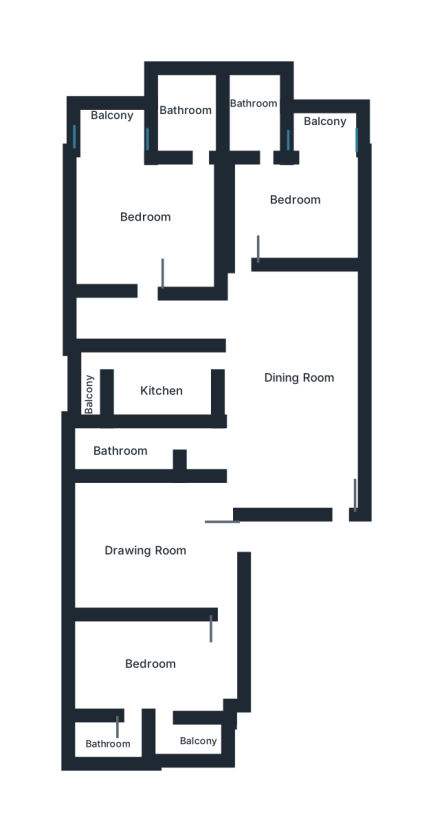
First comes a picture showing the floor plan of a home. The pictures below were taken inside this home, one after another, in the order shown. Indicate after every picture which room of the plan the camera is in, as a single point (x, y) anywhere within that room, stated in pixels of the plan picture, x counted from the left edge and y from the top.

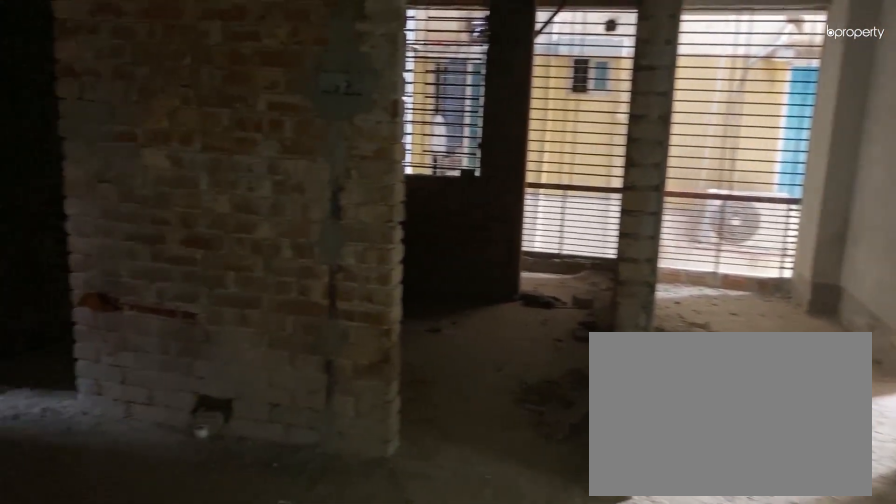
(298, 377)
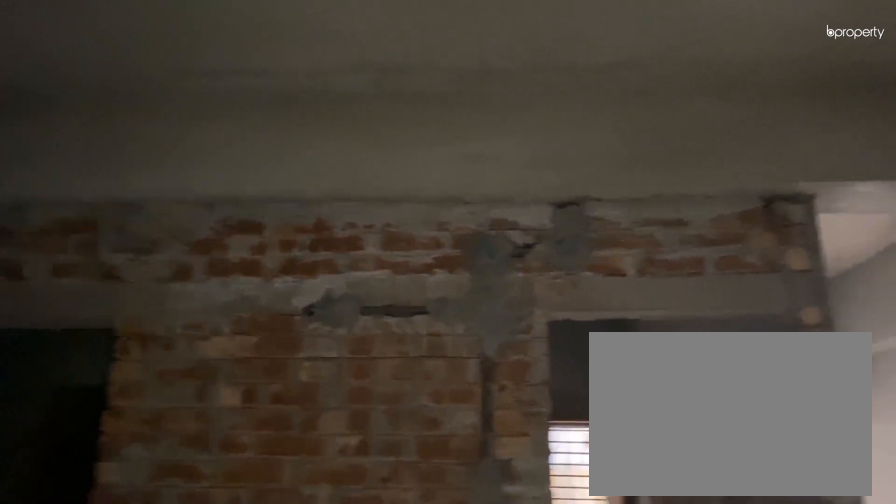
(298, 377)
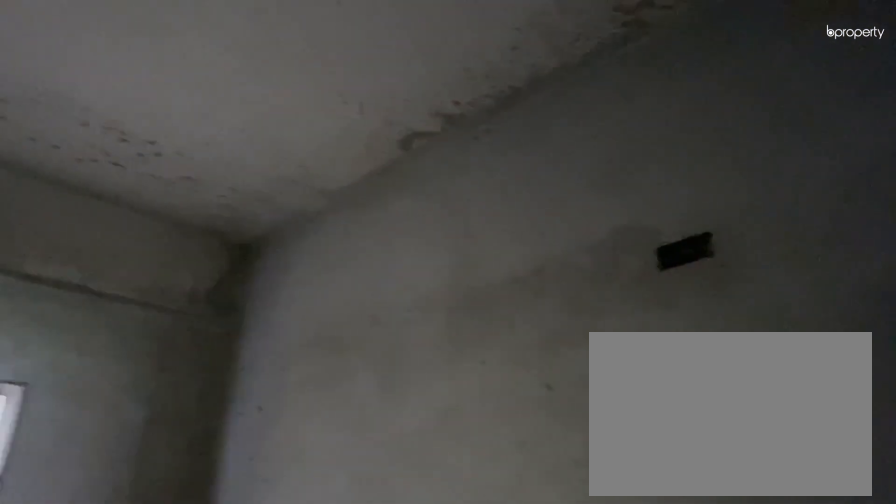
(140, 545)
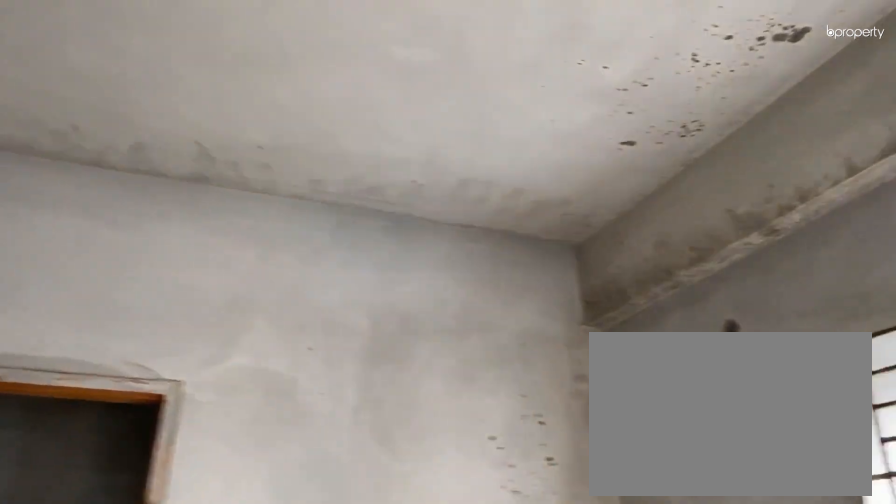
(140, 223)
